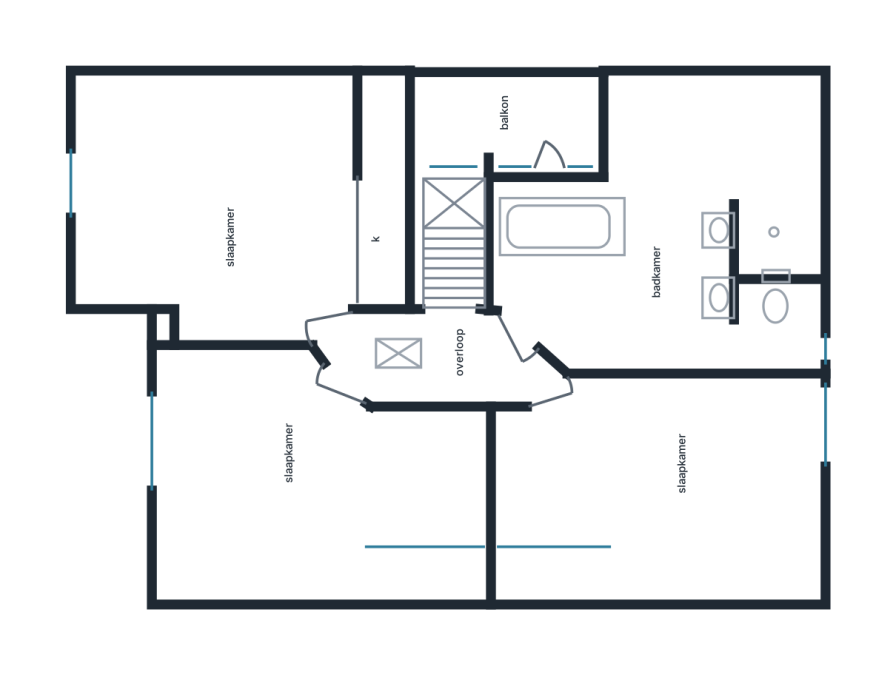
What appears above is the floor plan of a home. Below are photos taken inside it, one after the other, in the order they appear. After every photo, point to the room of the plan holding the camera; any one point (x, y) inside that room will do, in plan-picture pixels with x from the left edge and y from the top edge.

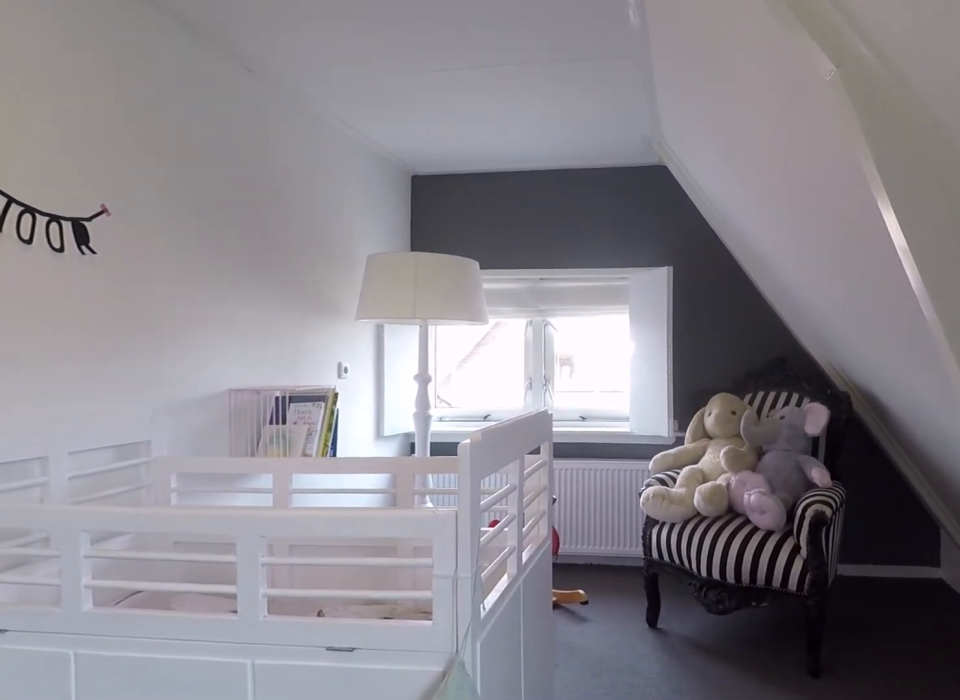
(667, 455)
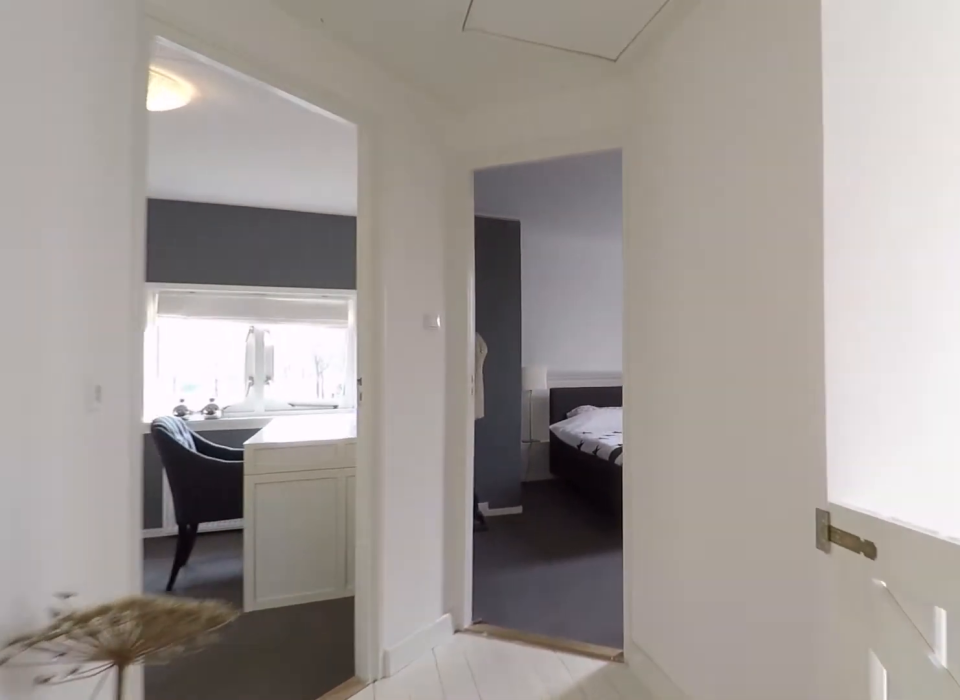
(436, 357)
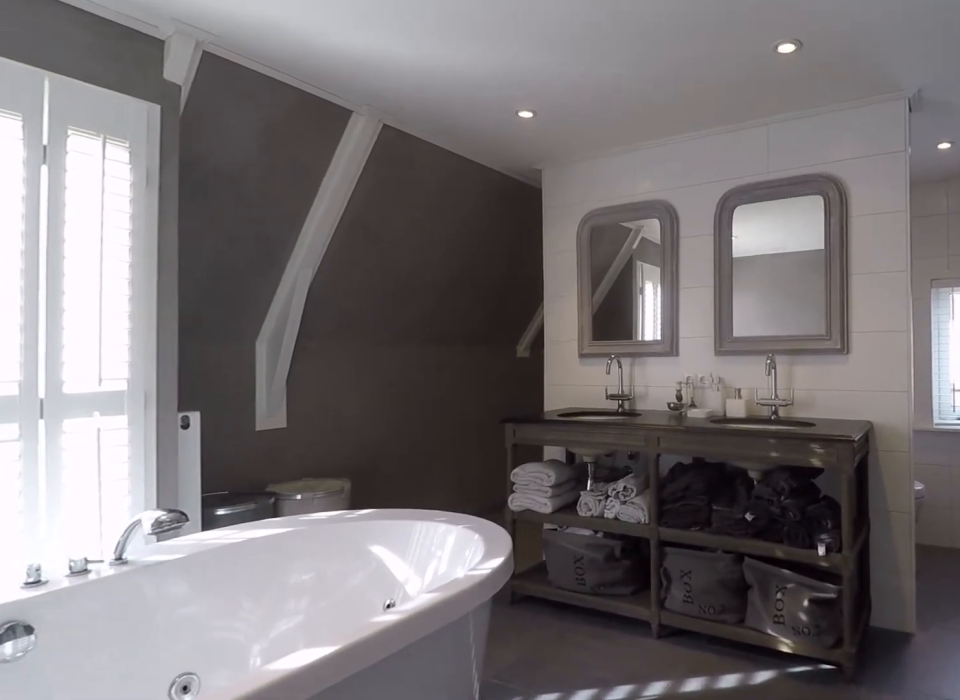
(689, 243)
